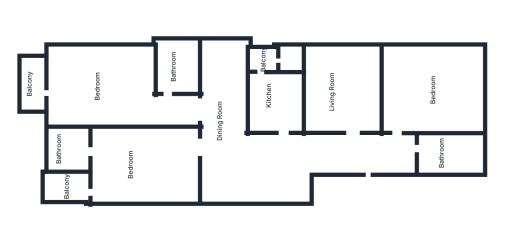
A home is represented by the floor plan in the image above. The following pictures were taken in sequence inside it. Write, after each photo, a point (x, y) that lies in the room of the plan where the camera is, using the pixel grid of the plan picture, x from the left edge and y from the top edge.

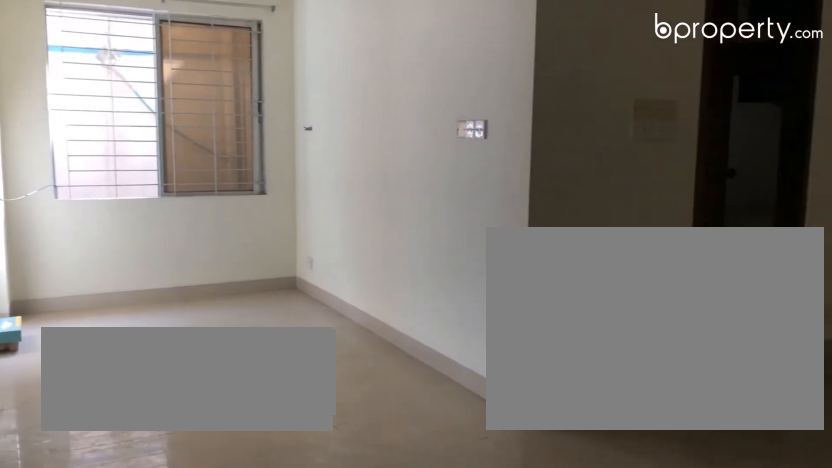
(236, 171)
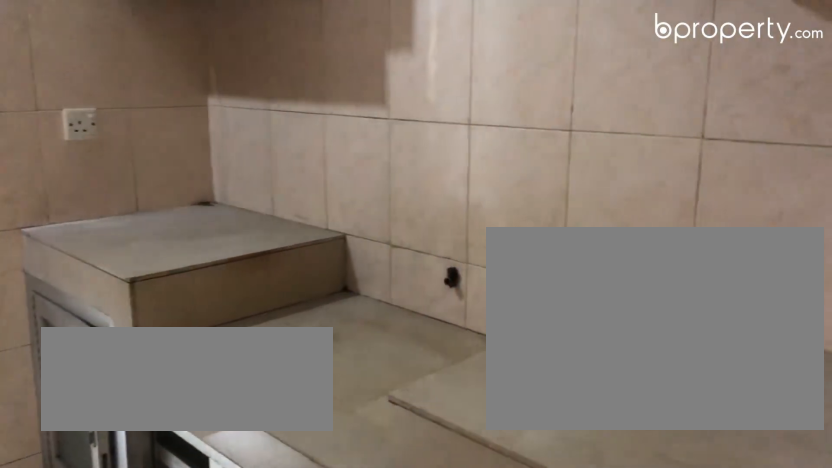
(279, 97)
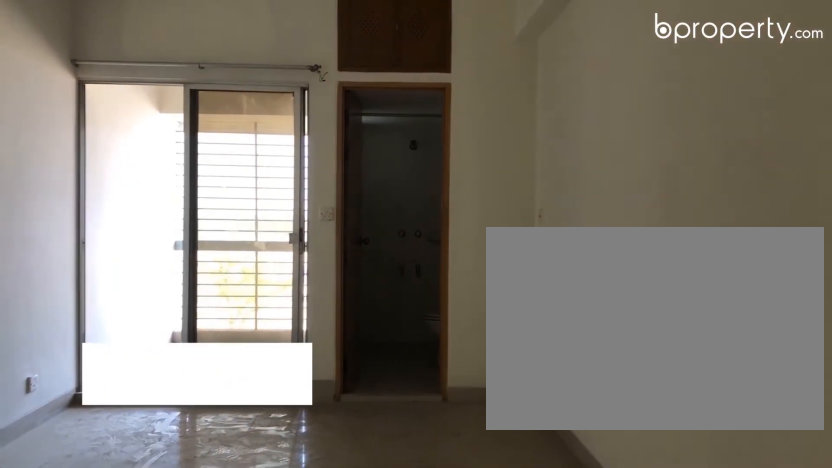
(155, 160)
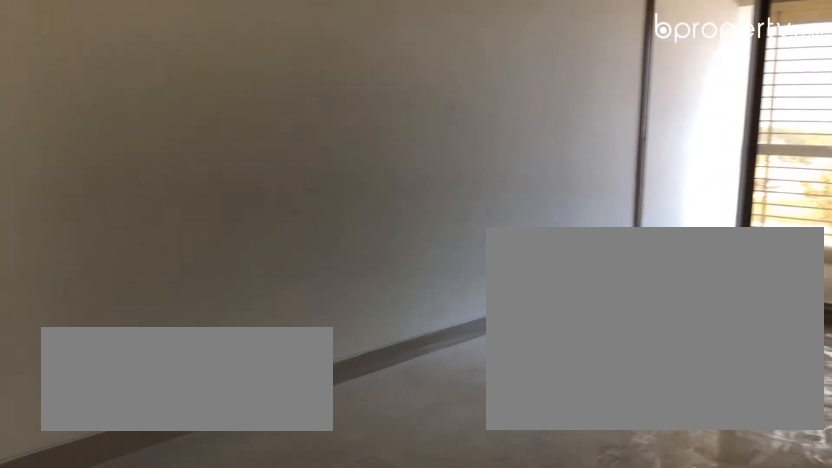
(155, 160)
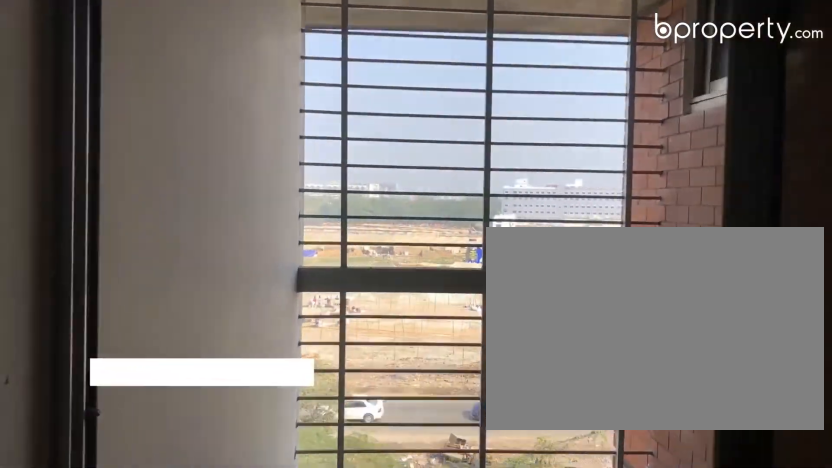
(83, 187)
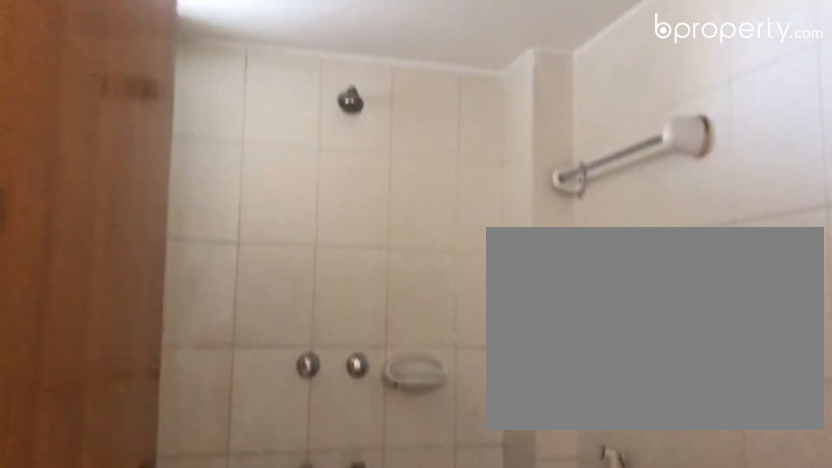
(68, 150)
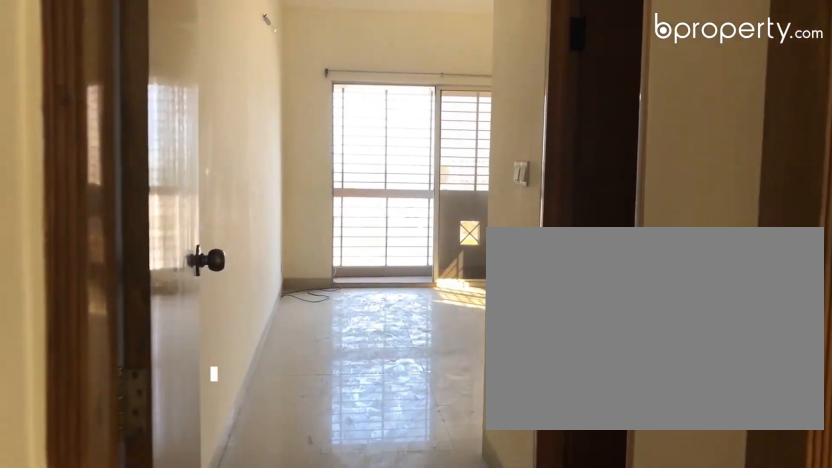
(186, 115)
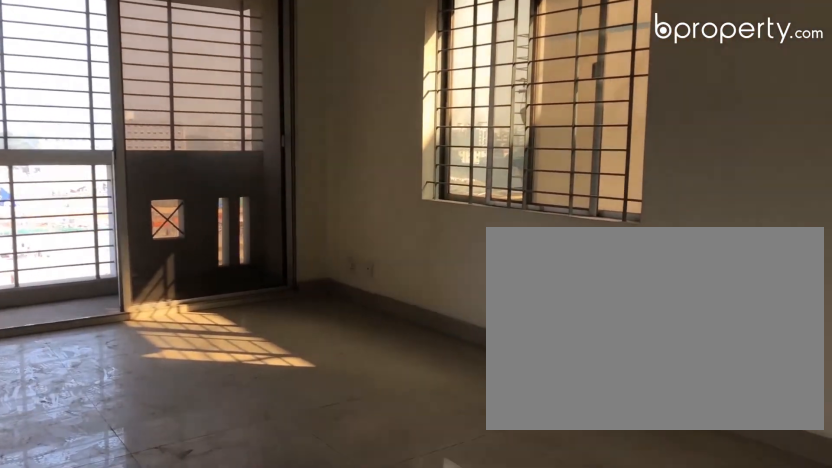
(115, 87)
